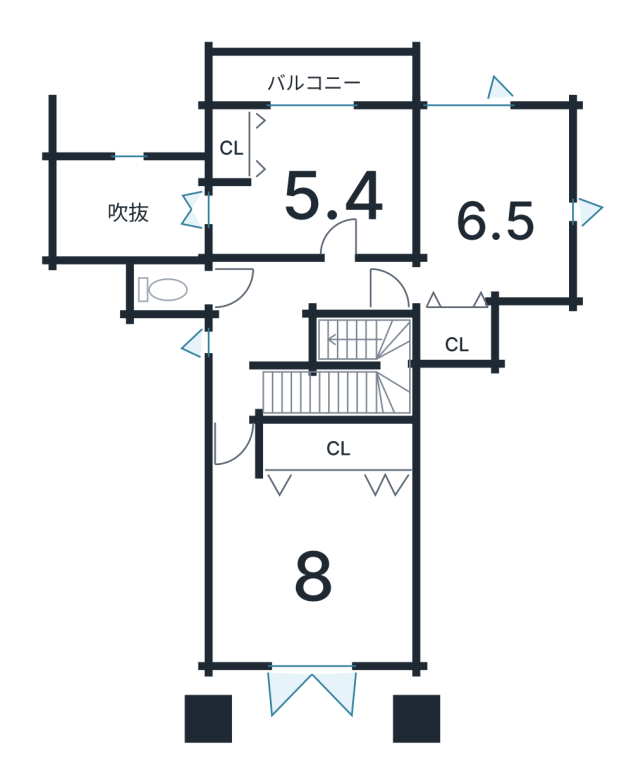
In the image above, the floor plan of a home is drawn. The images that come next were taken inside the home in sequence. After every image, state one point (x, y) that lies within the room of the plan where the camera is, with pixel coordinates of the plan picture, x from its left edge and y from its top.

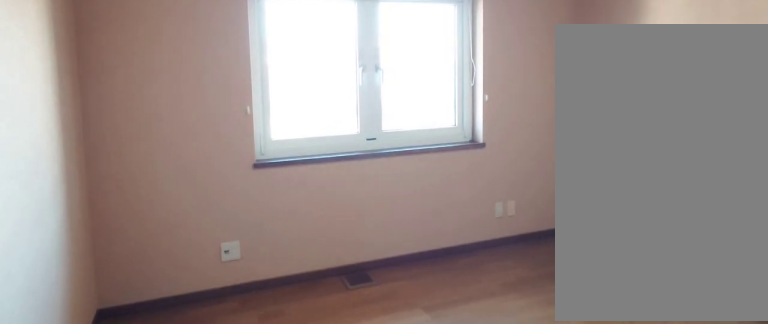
(312, 562)
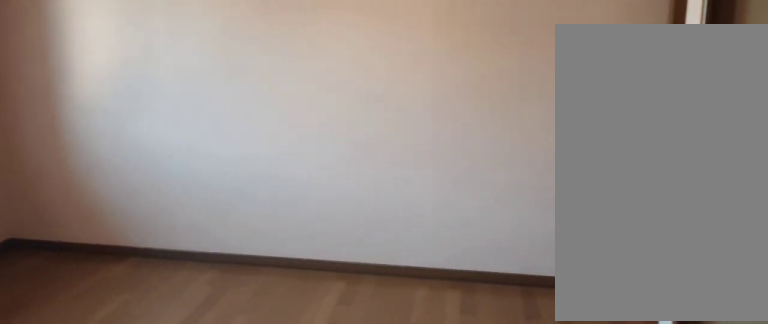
(312, 562)
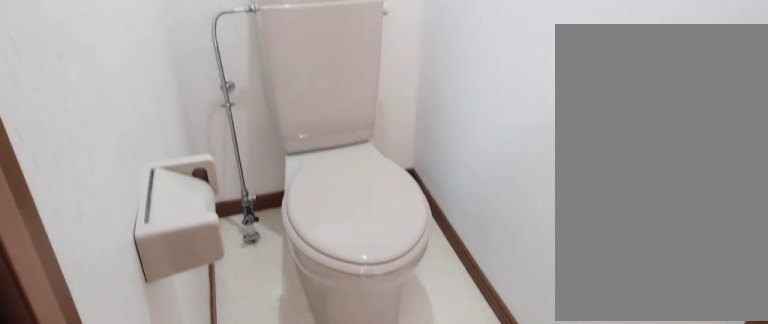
(161, 297)
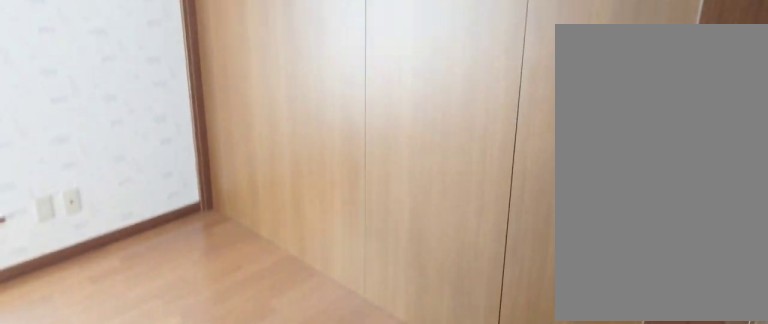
(313, 194)
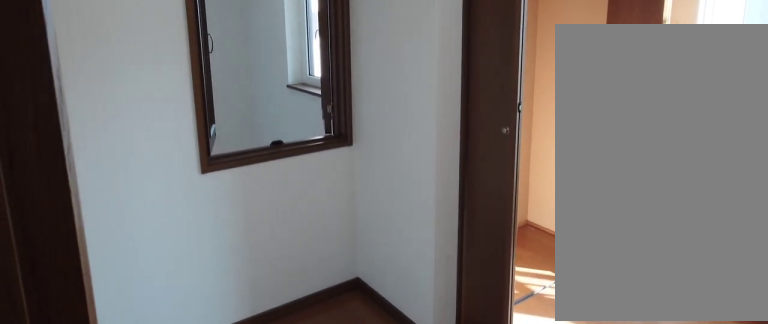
(313, 194)
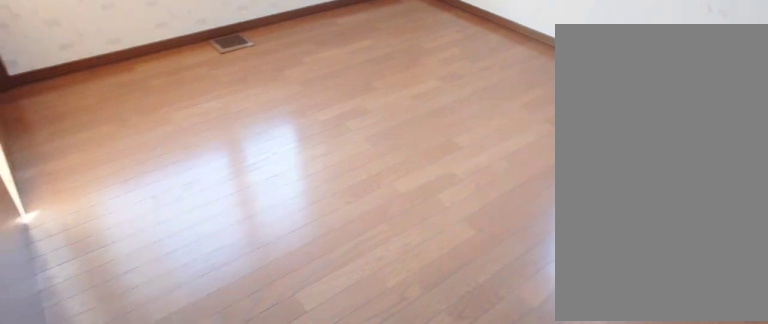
(488, 200)
